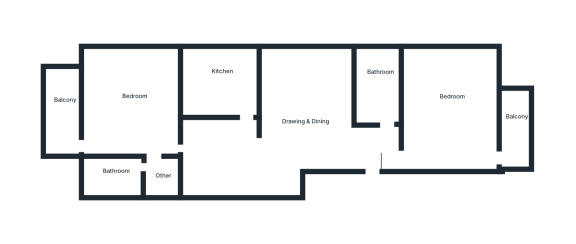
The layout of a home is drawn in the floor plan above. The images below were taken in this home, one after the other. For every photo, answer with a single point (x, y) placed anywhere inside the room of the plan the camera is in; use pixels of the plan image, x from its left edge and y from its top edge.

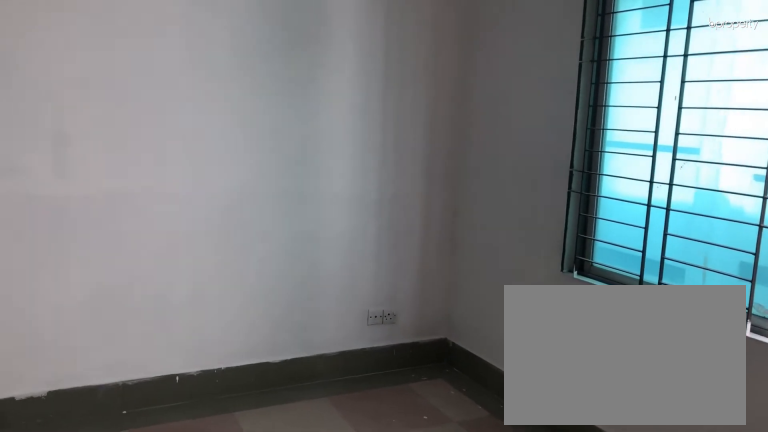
(300, 114)
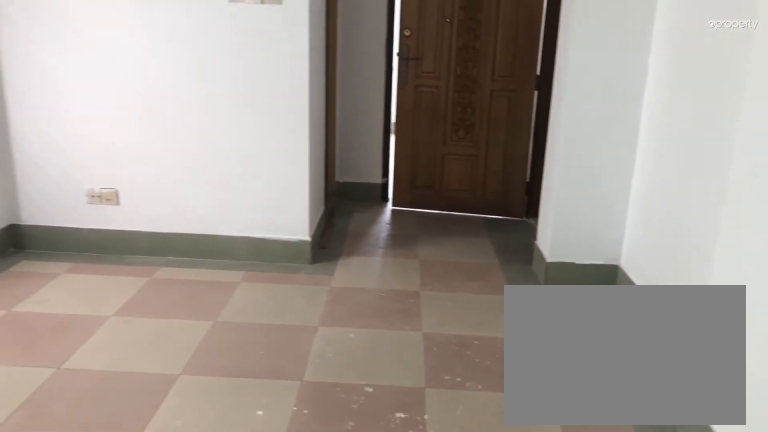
(300, 114)
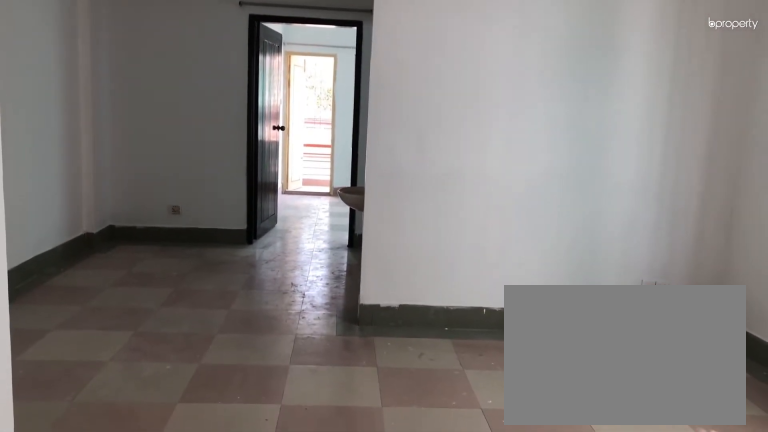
(300, 114)
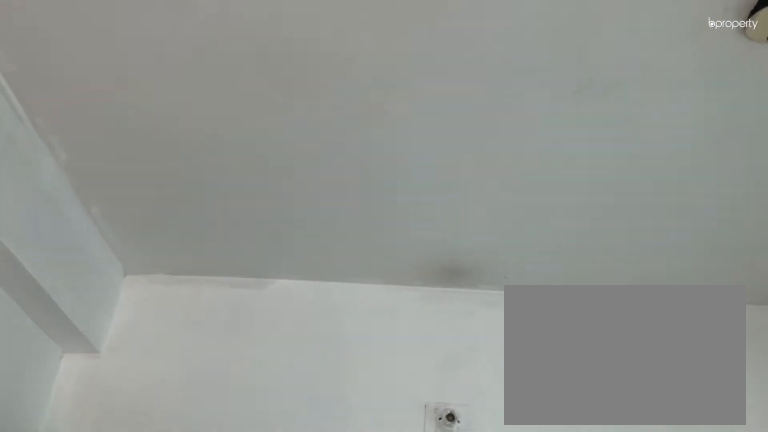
(454, 105)
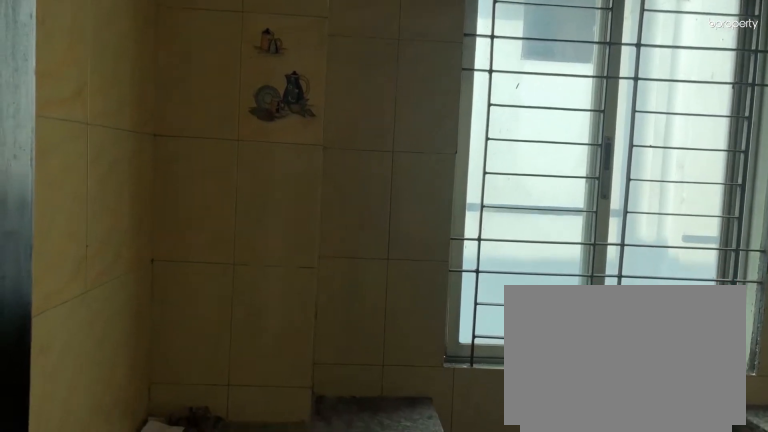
(225, 82)
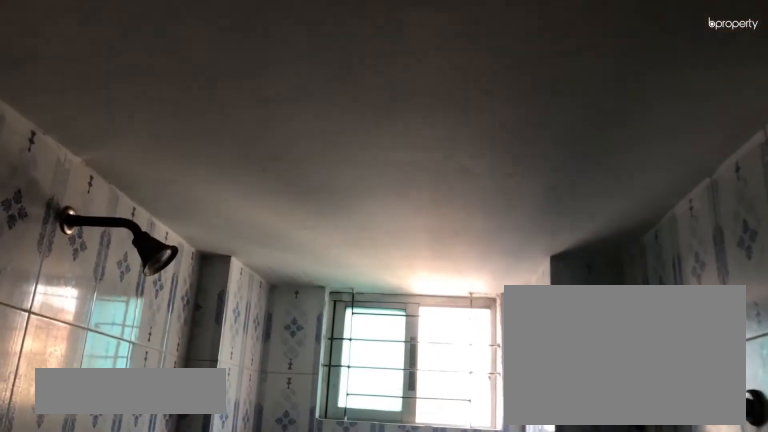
(117, 175)
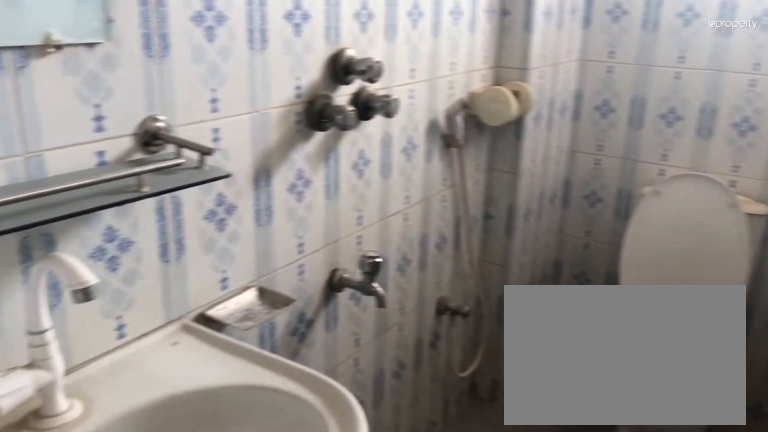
(117, 175)
